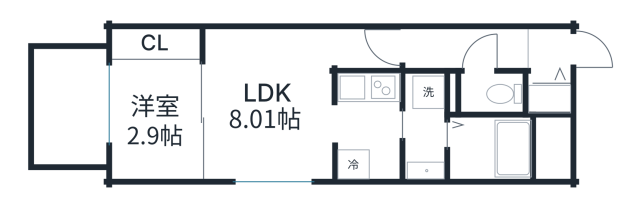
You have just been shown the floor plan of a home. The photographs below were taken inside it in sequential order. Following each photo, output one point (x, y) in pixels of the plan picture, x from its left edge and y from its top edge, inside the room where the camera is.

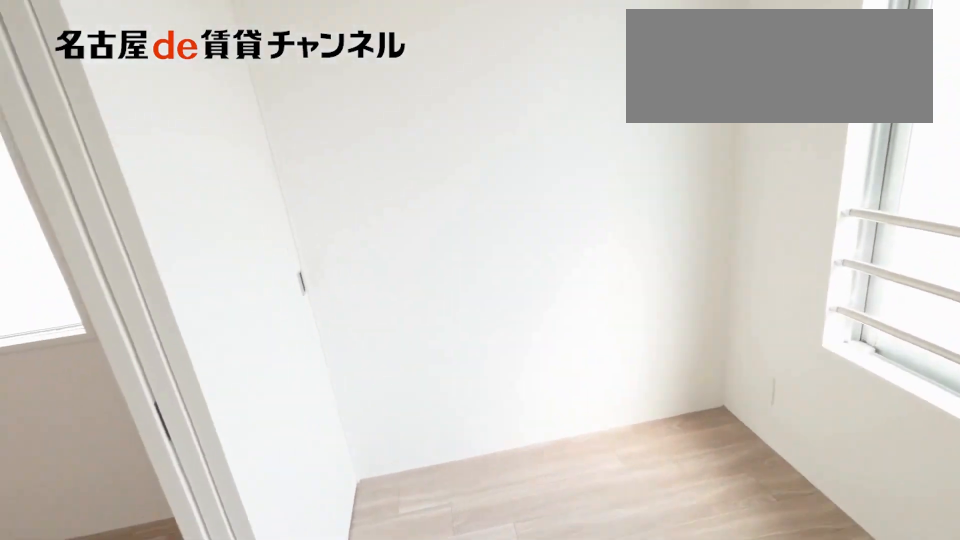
(154, 120)
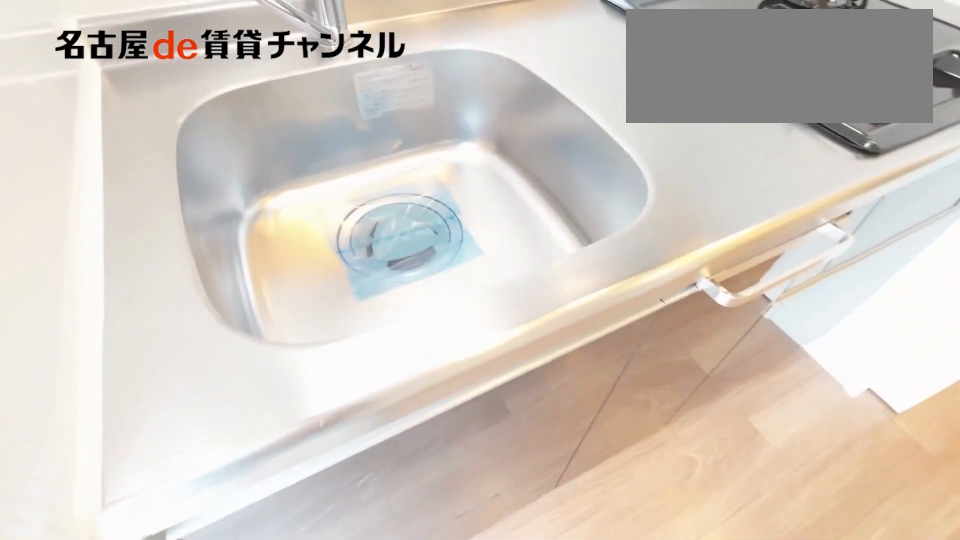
(368, 127)
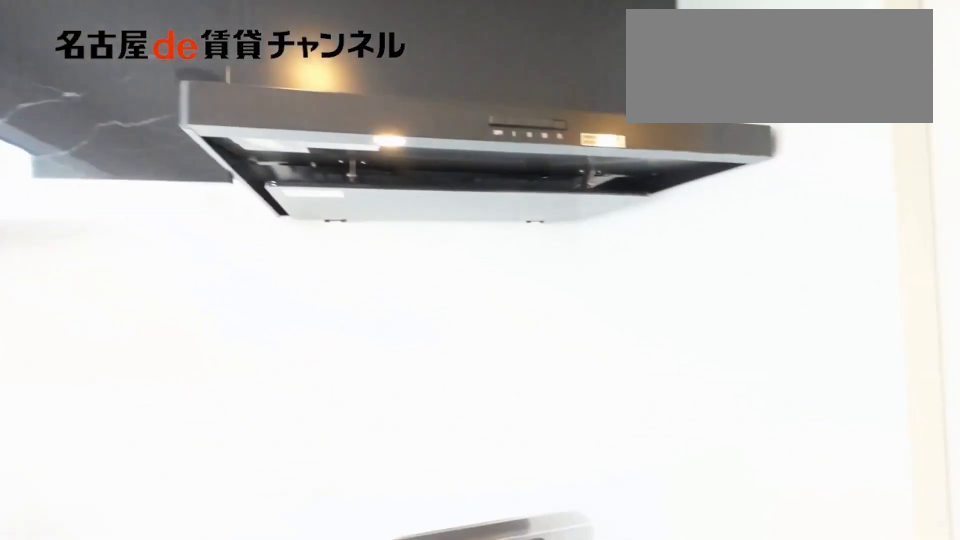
(368, 127)
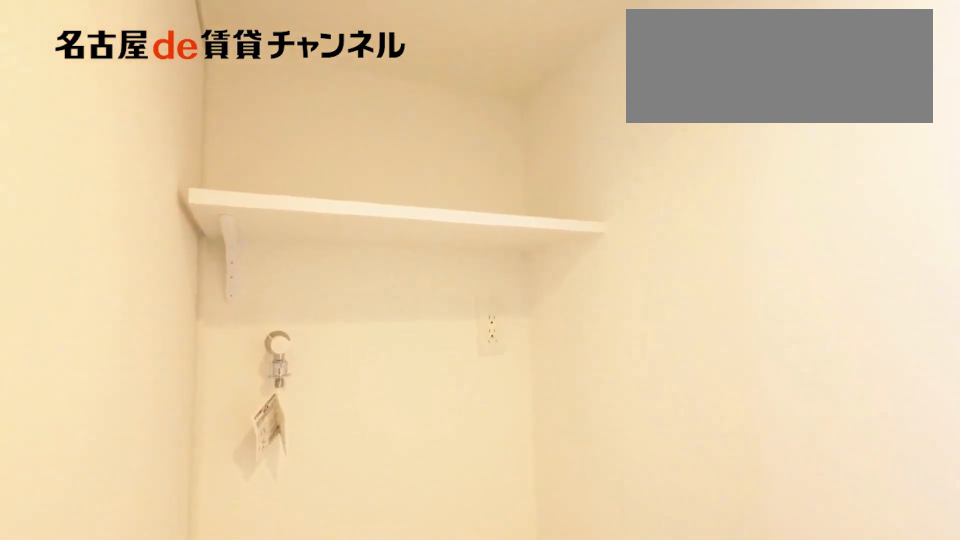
(424, 94)
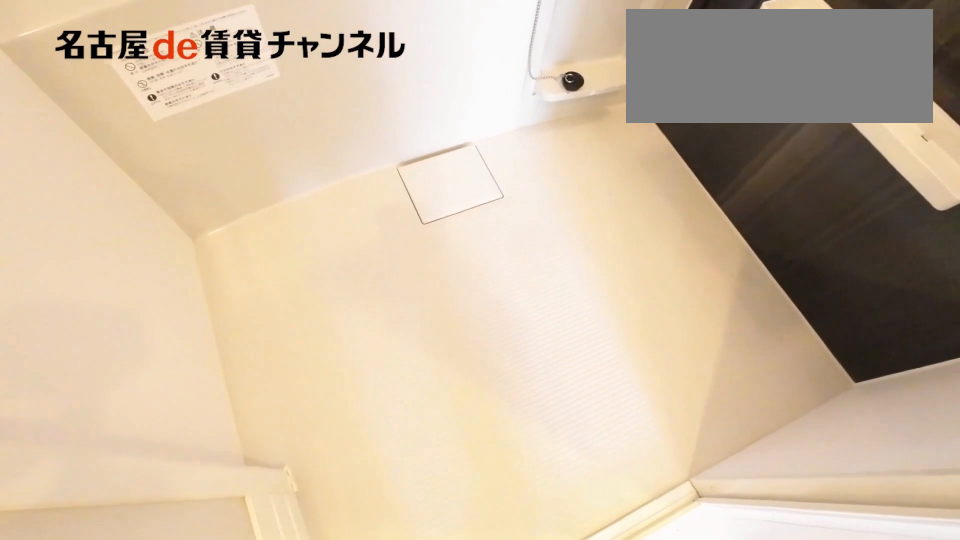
(491, 152)
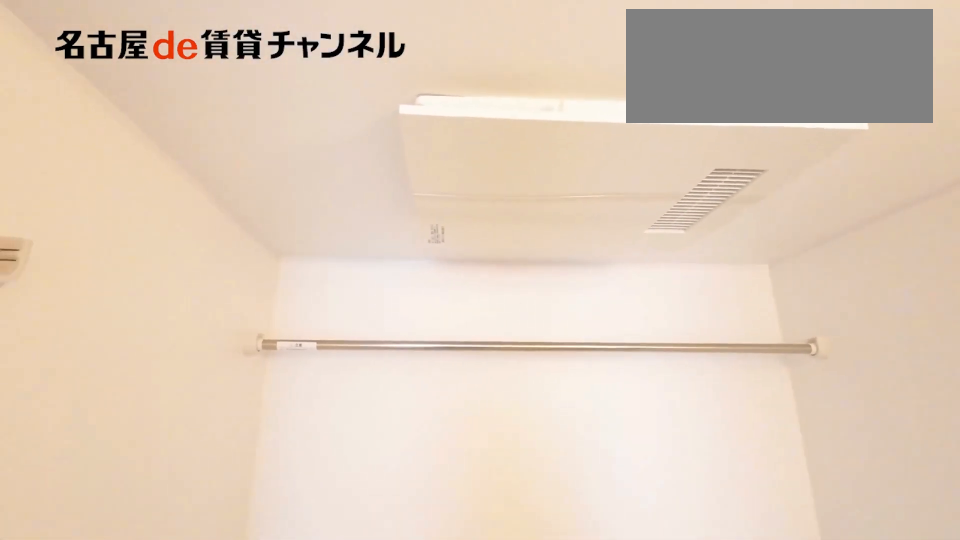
(491, 152)
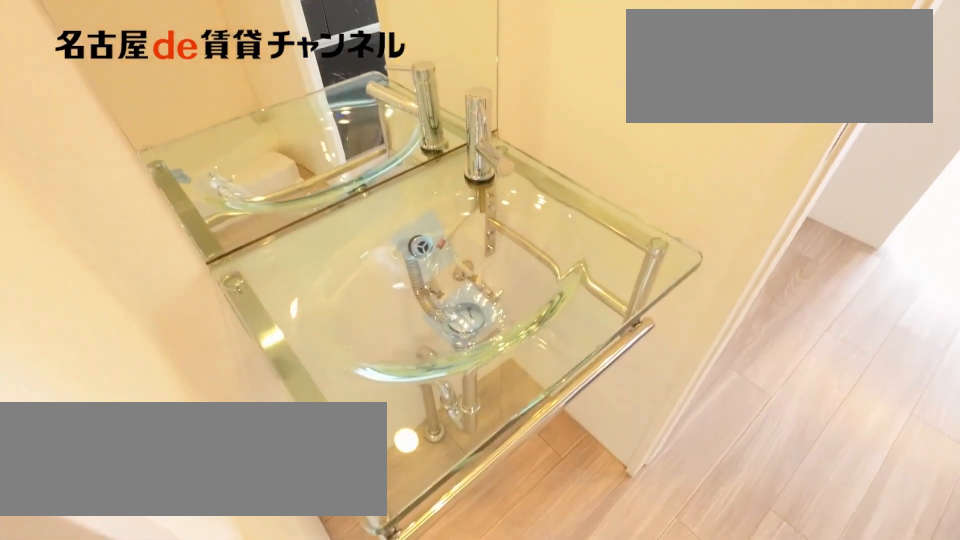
(426, 165)
